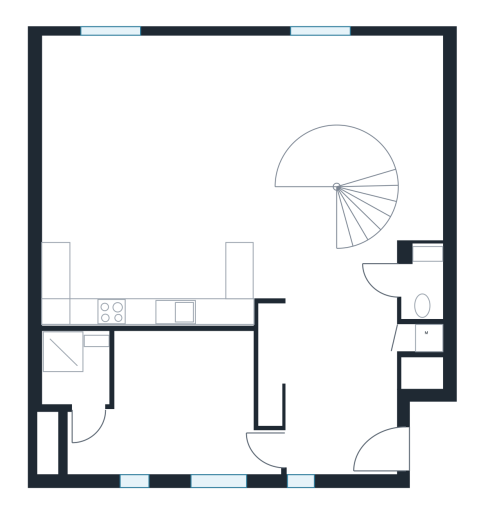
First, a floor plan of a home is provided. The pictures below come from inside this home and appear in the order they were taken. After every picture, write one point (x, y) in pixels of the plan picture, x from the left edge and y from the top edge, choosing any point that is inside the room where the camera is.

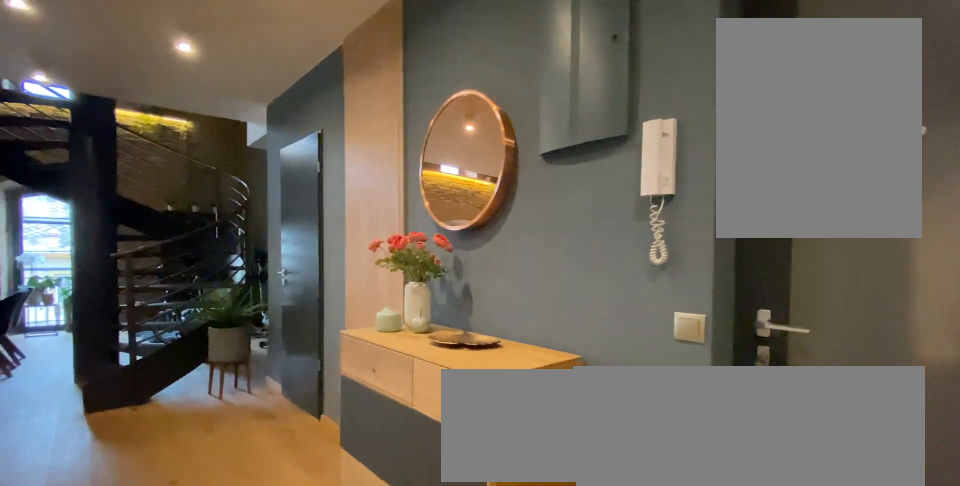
(344, 394)
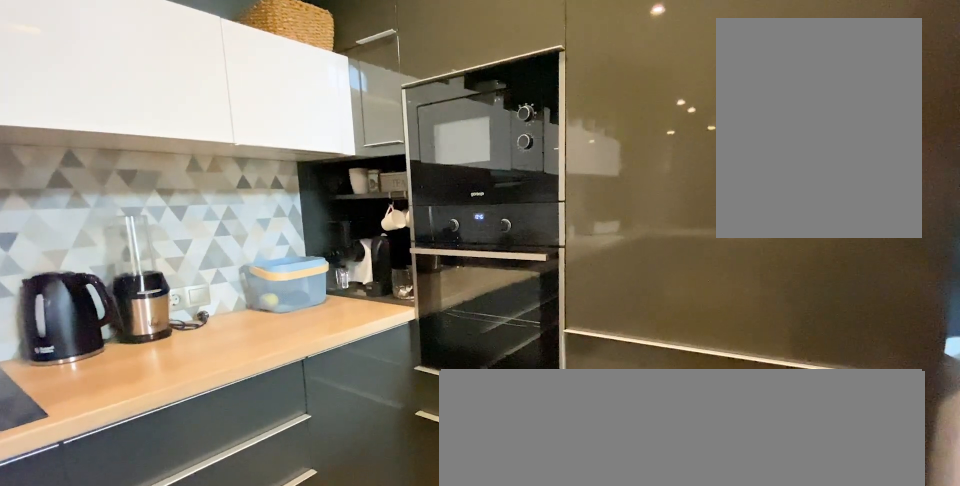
(178, 178)
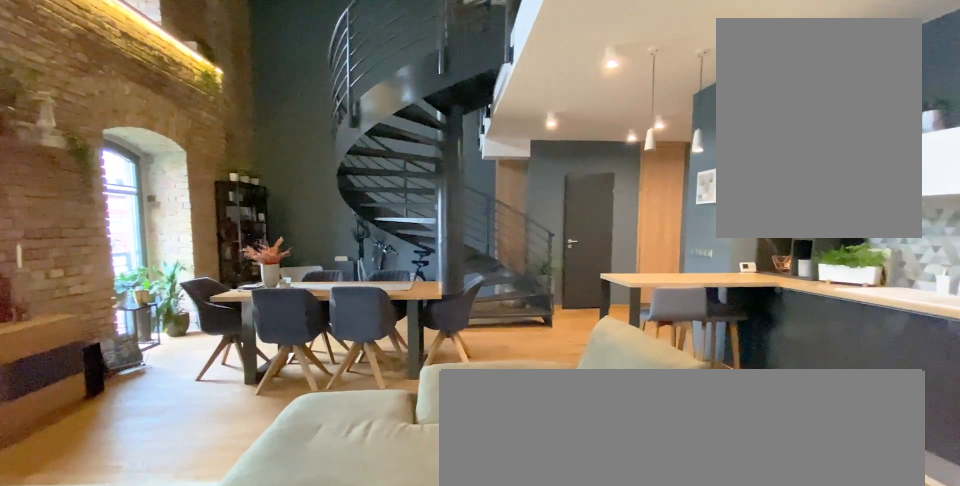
(178, 178)
